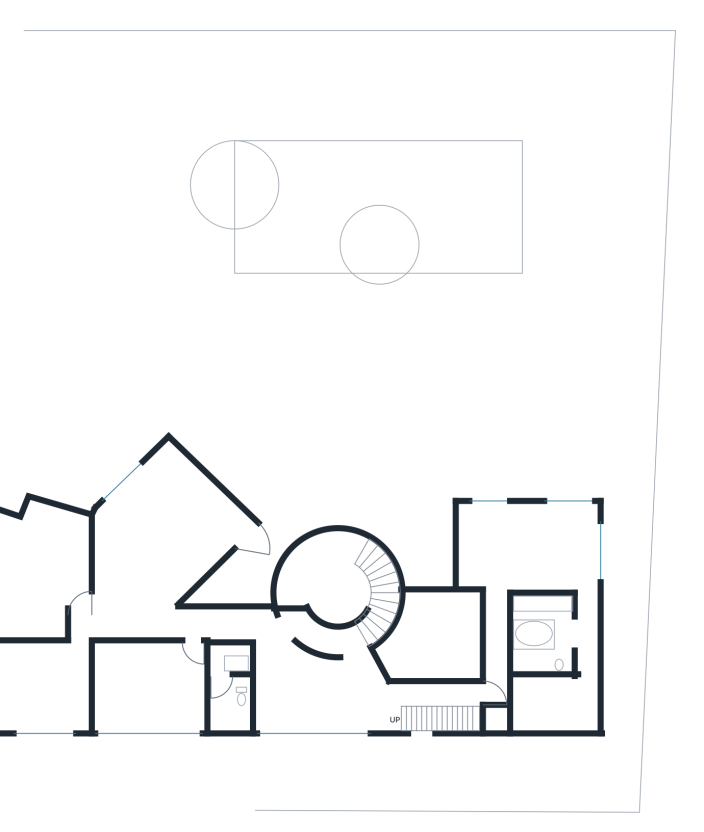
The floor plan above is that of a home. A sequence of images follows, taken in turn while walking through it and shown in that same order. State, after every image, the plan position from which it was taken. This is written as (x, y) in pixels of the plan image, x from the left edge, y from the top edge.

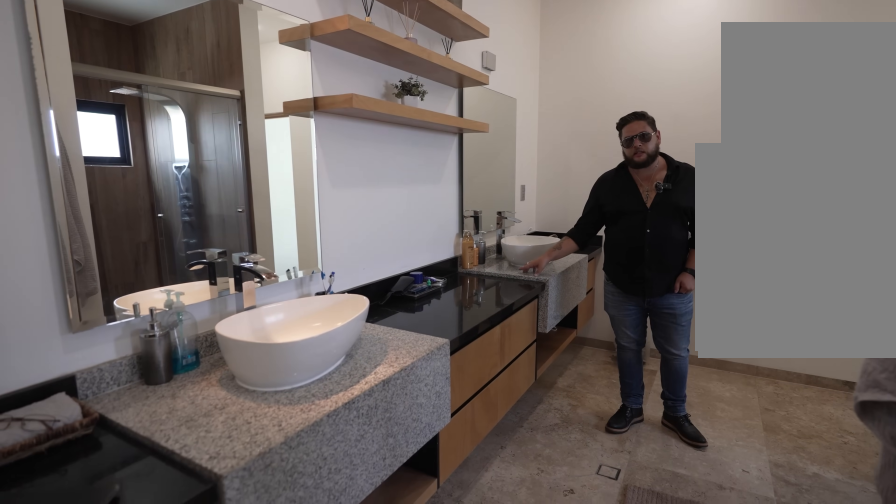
(567, 632)
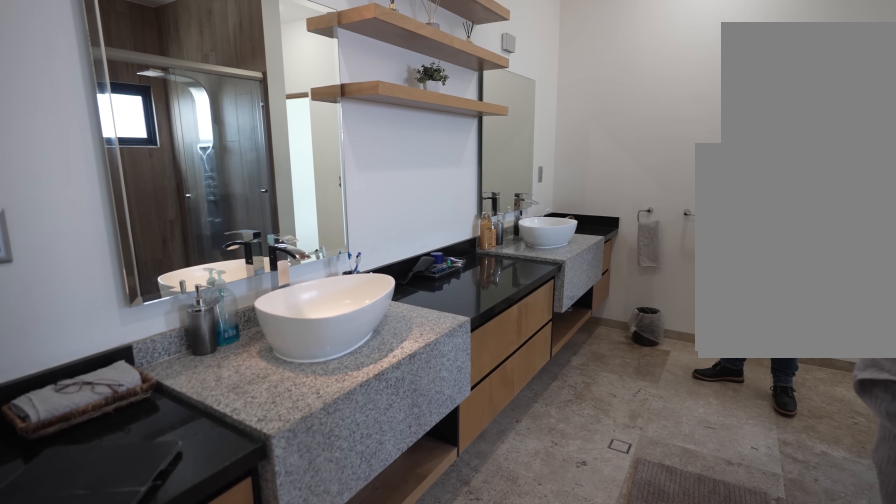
(567, 632)
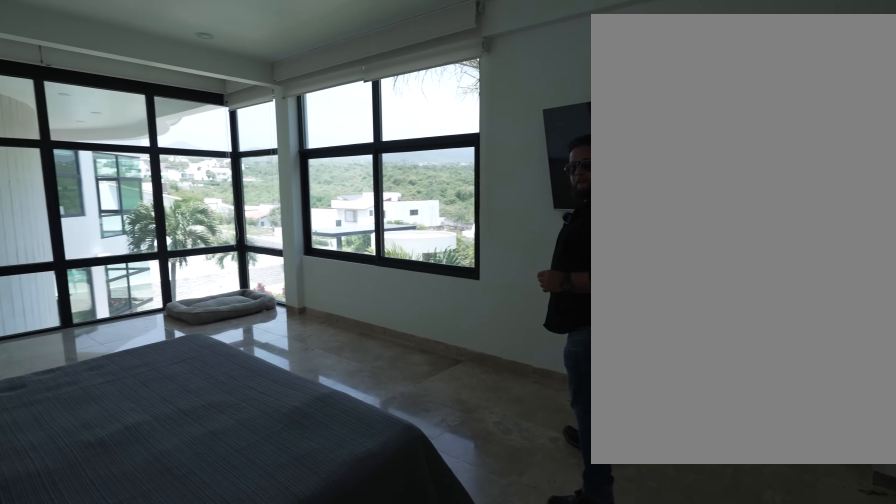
(576, 521)
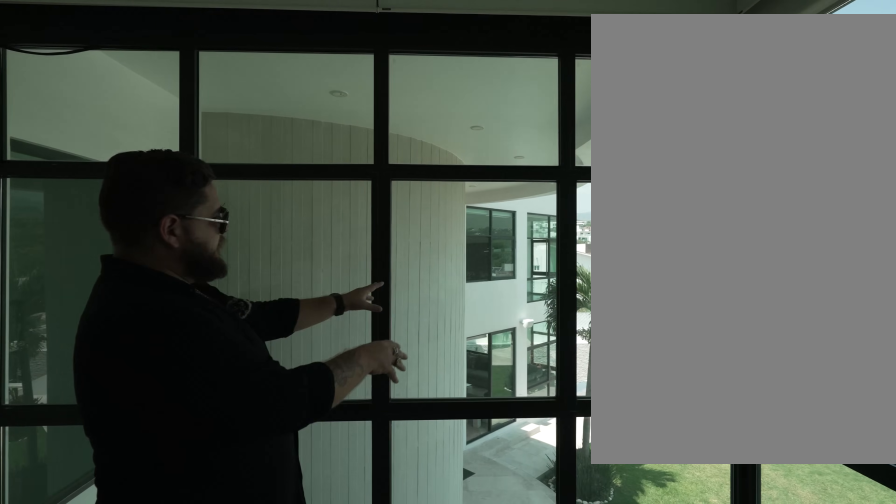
(516, 520)
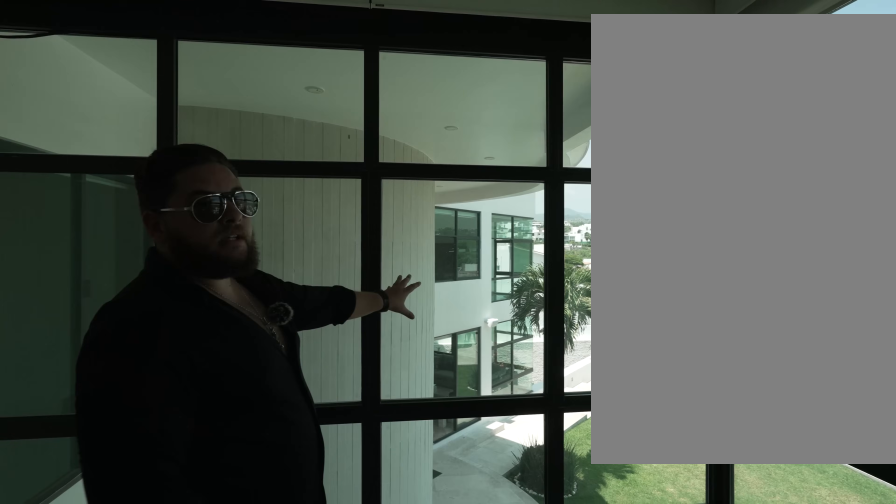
(516, 520)
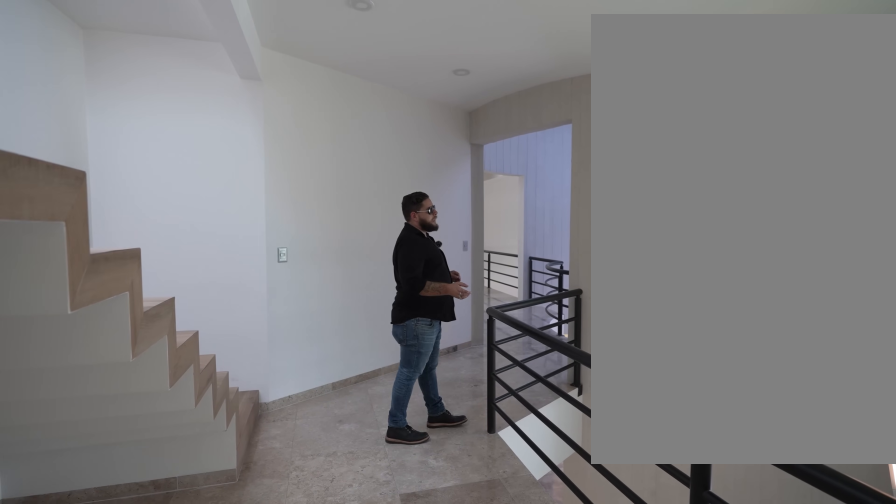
(456, 691)
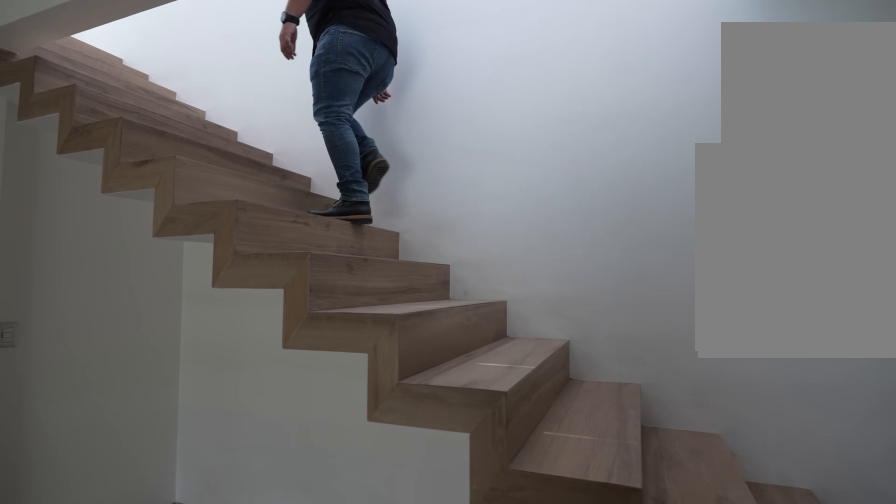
(416, 692)
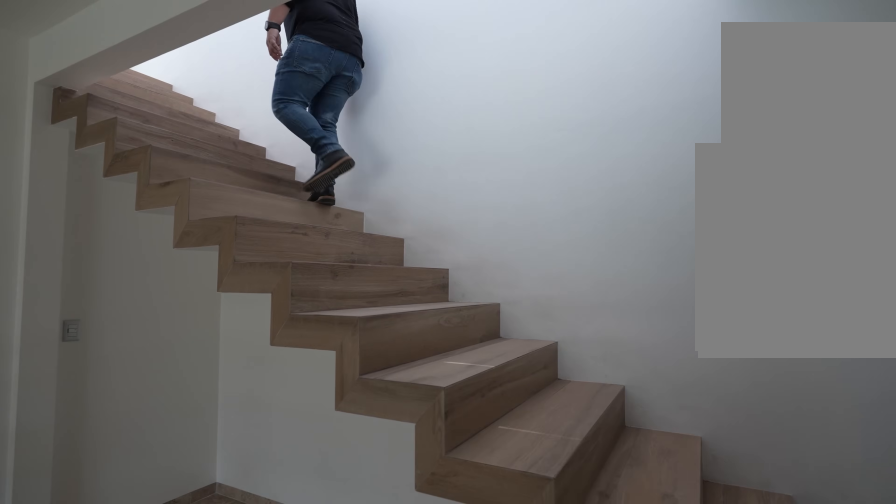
(407, 694)
